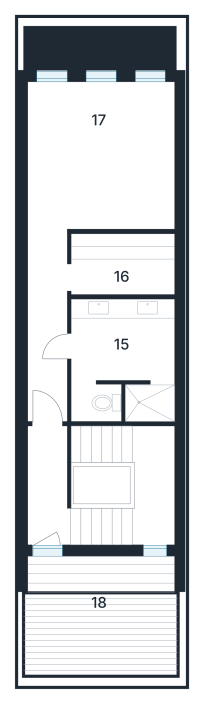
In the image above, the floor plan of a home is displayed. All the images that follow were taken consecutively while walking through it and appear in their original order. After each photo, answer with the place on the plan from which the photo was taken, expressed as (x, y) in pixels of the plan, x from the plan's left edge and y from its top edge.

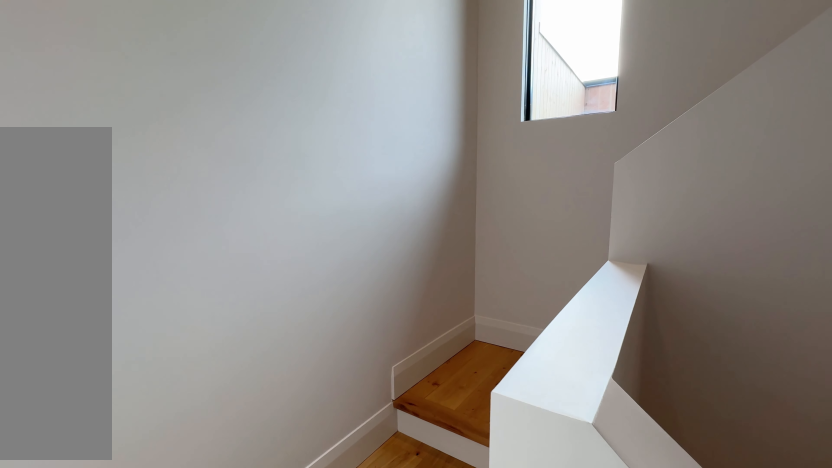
(124, 448)
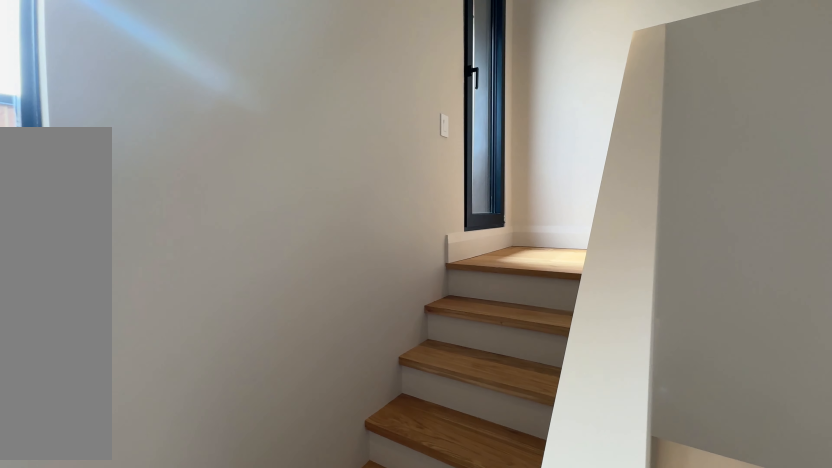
(149, 483)
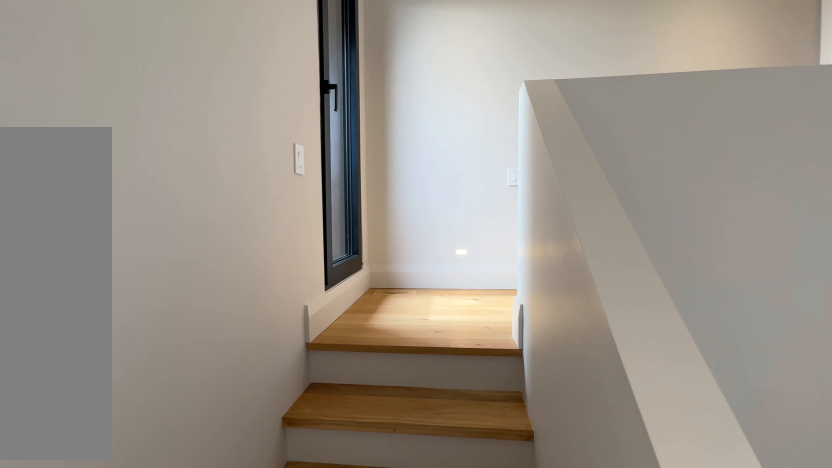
(145, 508)
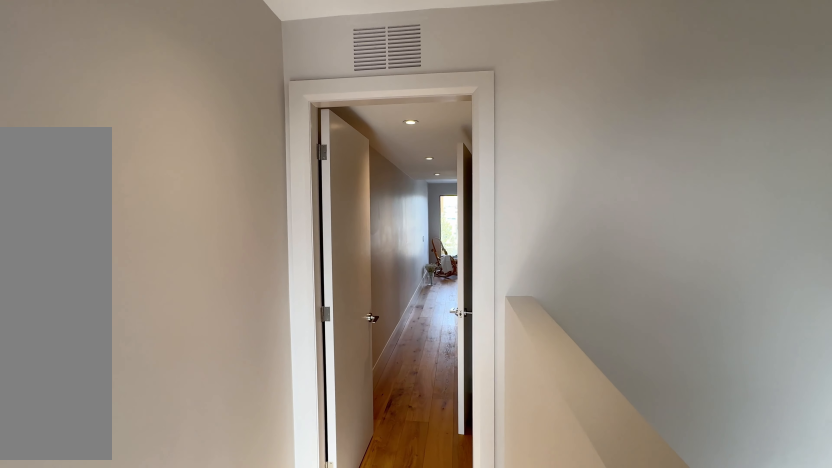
(50, 504)
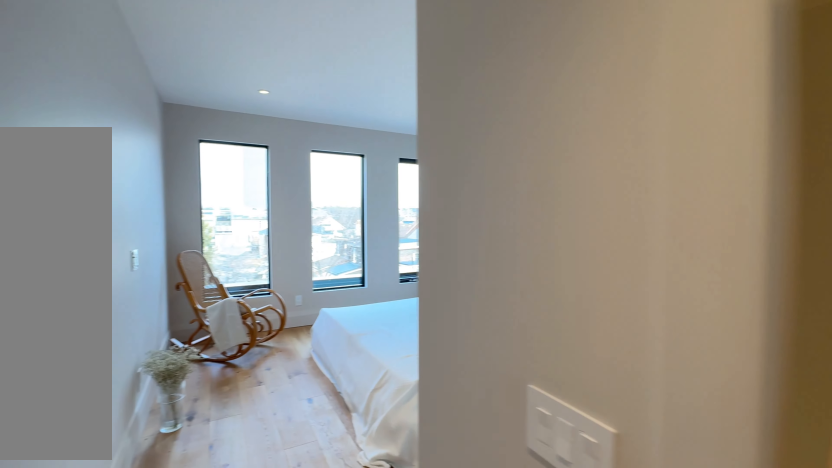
(45, 246)
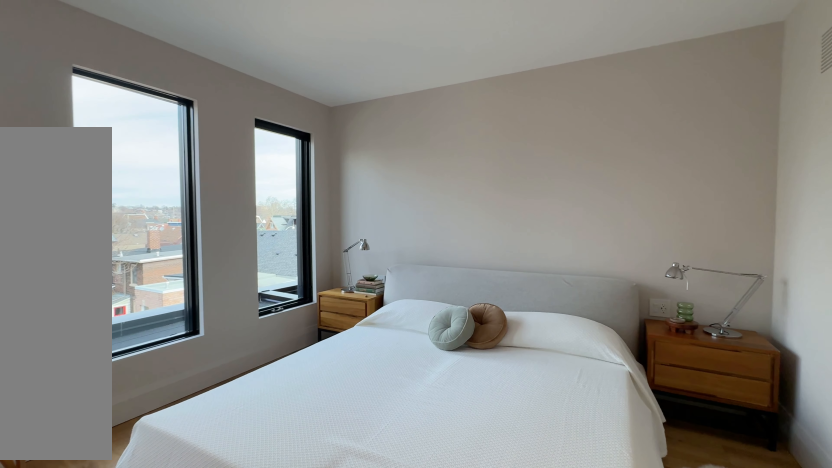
(49, 205)
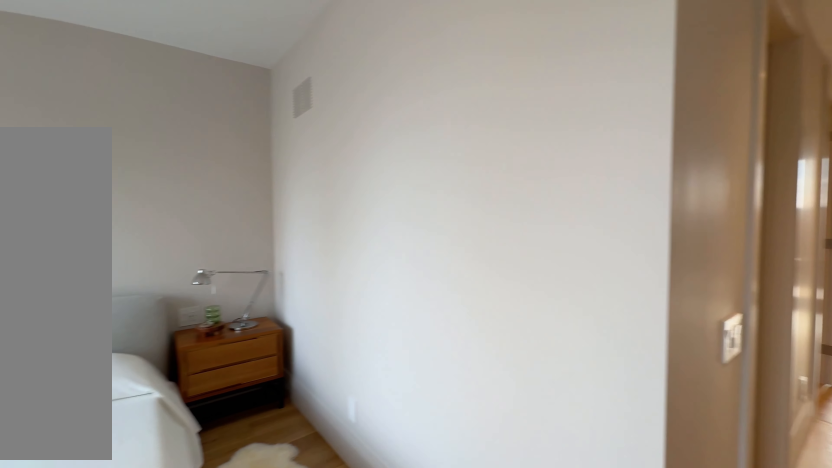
(50, 217)
